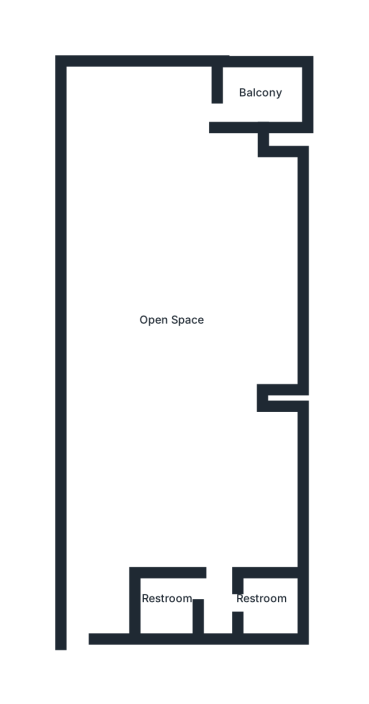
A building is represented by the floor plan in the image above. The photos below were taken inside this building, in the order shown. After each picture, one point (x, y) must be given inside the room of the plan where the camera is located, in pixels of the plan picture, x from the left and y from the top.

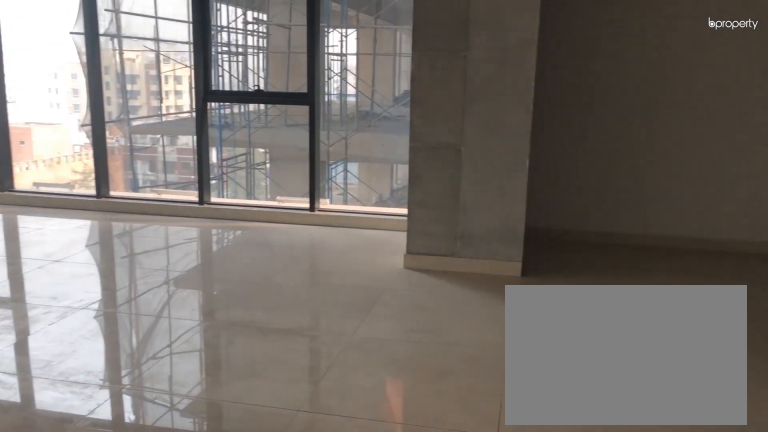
(179, 346)
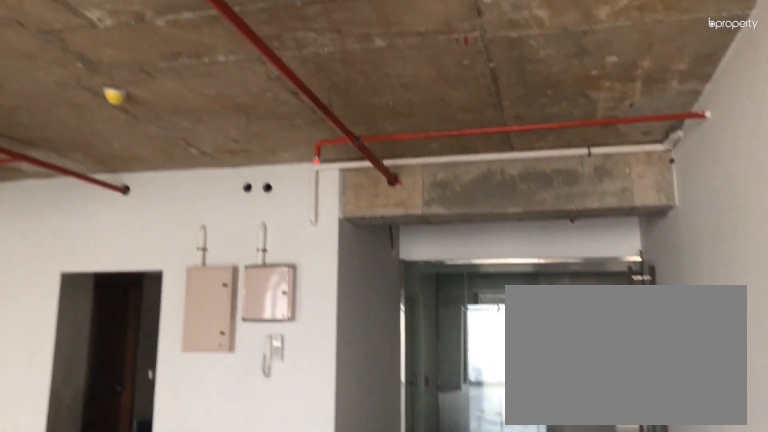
(179, 346)
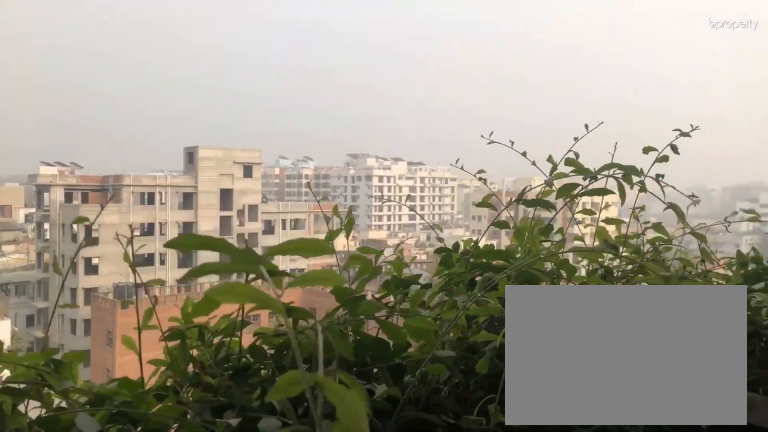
(265, 94)
